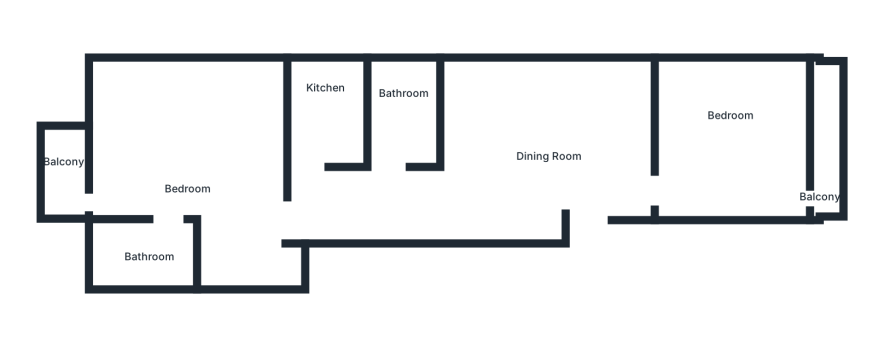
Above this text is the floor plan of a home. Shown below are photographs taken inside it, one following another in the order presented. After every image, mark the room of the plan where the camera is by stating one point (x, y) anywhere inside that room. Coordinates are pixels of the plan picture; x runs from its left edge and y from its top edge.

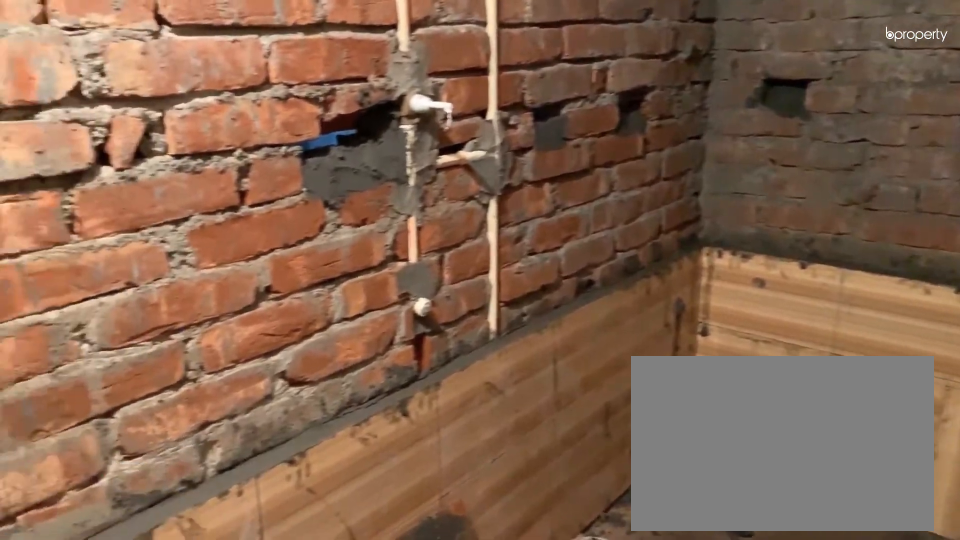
(410, 106)
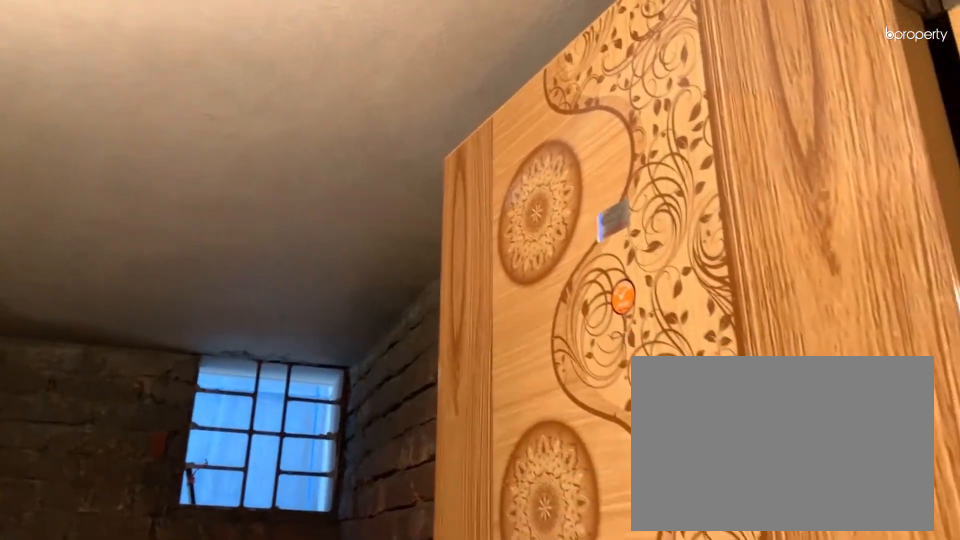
(410, 107)
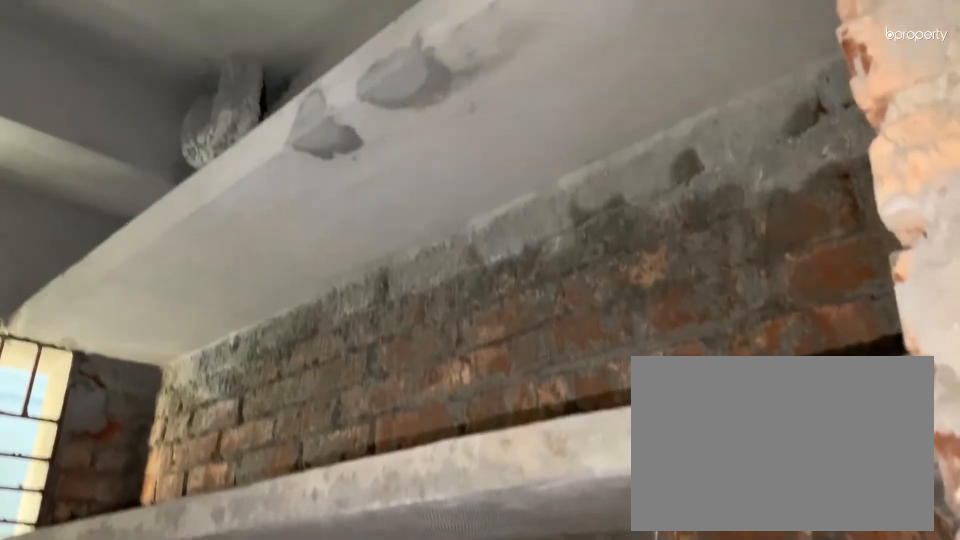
(324, 99)
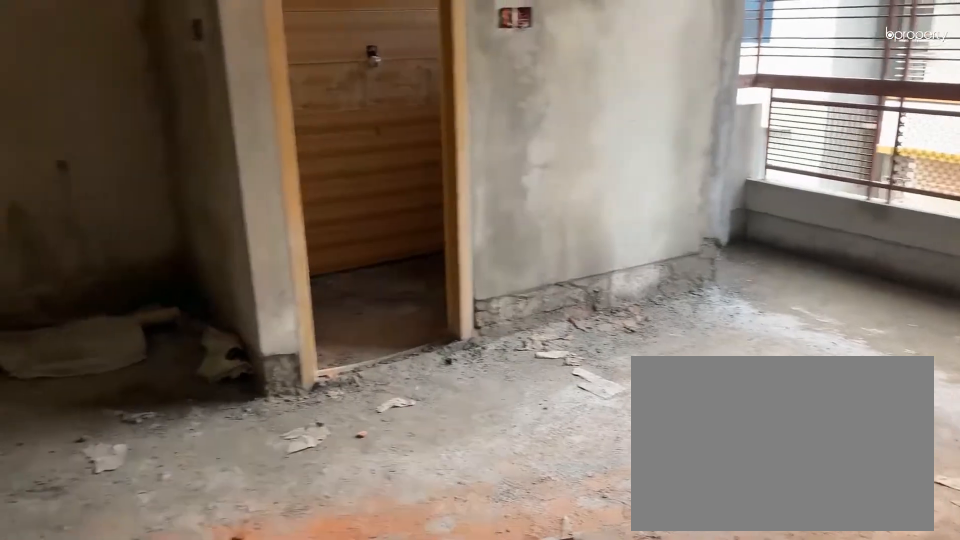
(203, 156)
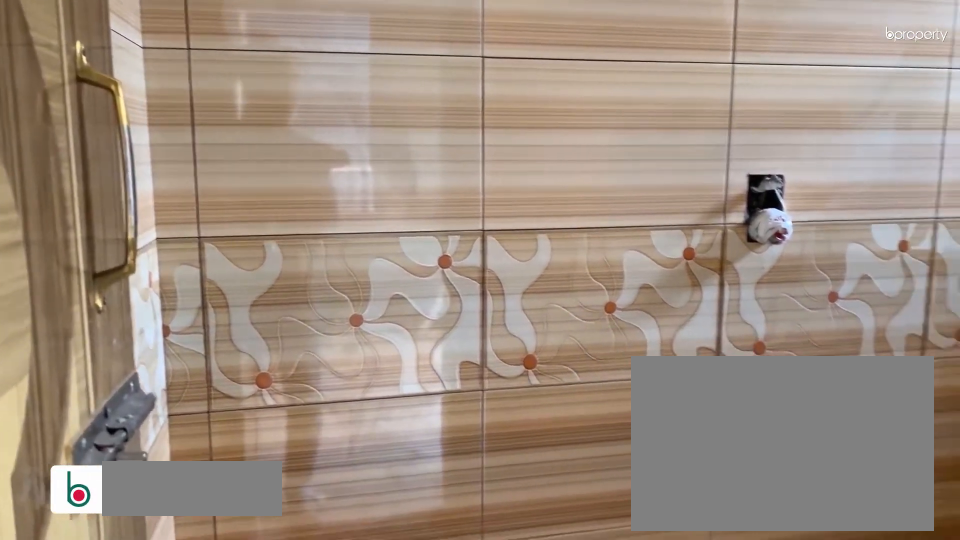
(147, 250)
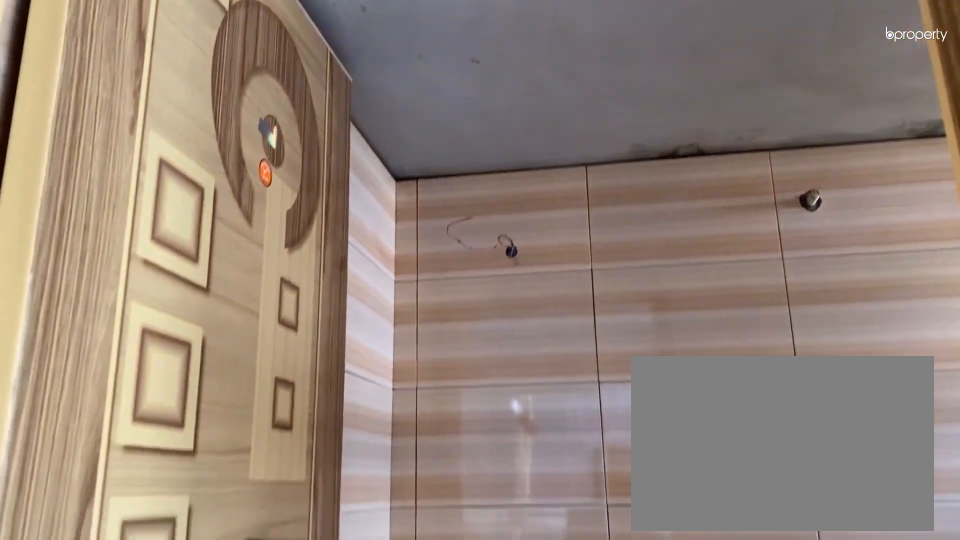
(147, 250)
